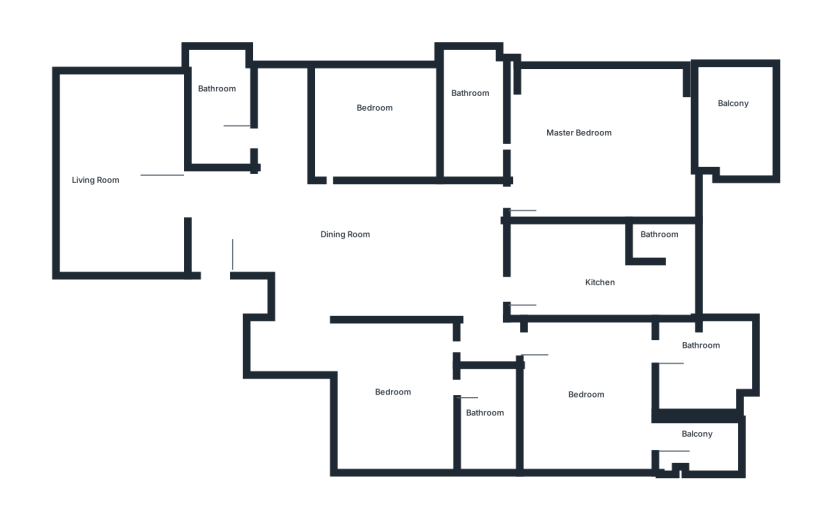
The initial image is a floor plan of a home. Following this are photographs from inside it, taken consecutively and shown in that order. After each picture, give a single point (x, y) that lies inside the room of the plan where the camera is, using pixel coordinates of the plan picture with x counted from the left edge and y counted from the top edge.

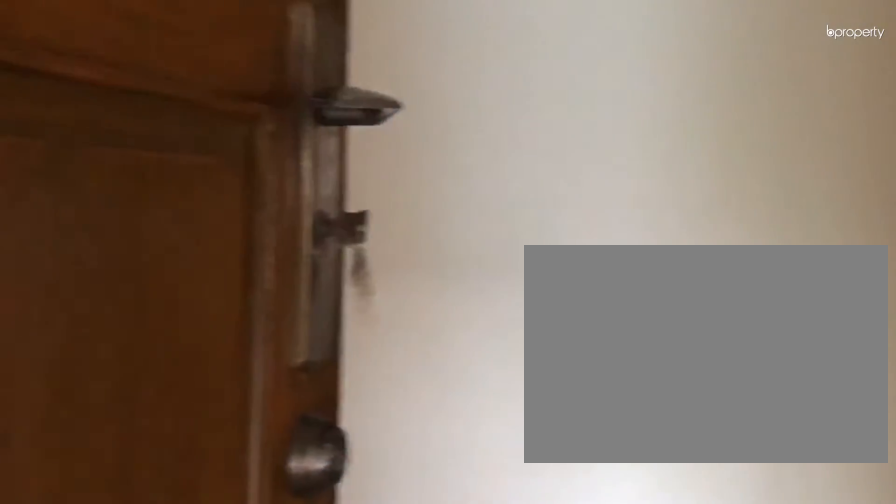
(212, 256)
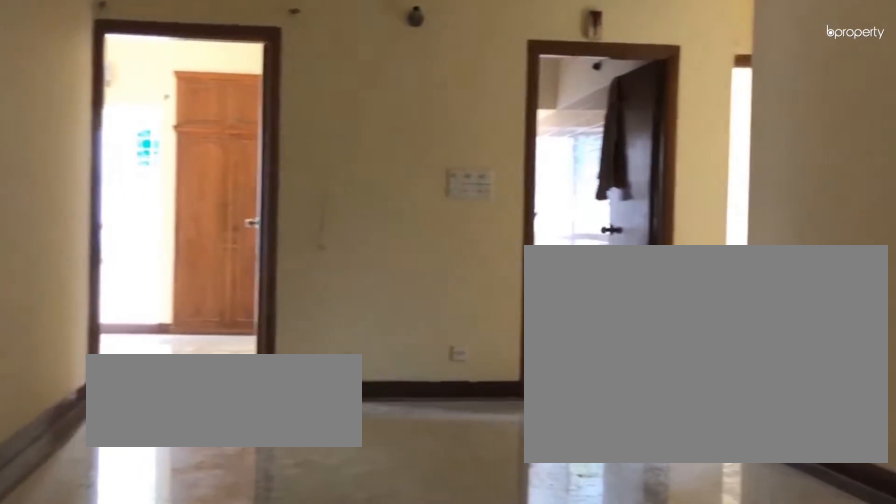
(379, 229)
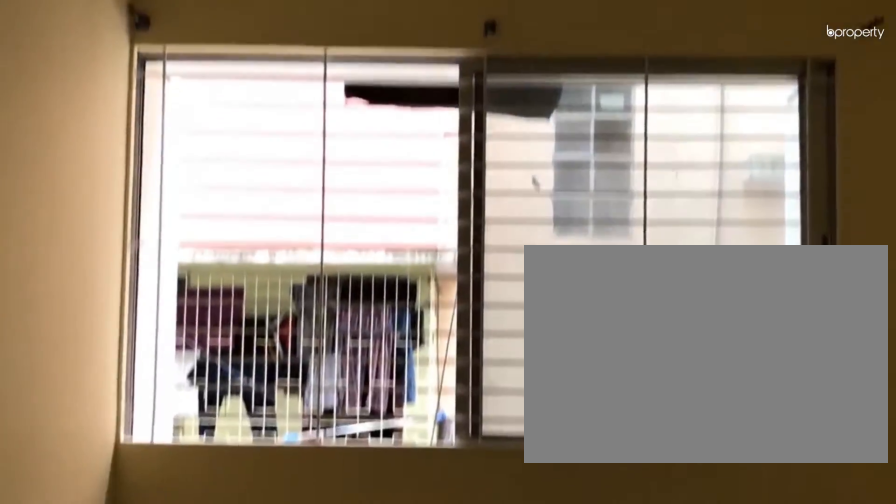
(379, 229)
